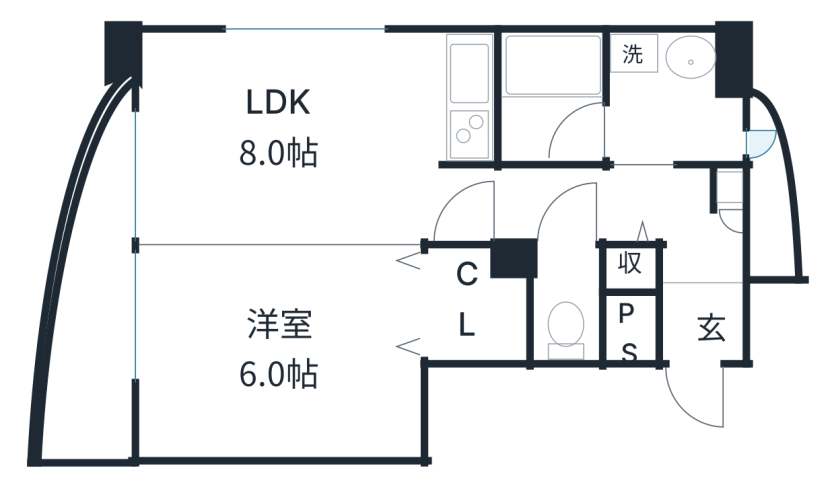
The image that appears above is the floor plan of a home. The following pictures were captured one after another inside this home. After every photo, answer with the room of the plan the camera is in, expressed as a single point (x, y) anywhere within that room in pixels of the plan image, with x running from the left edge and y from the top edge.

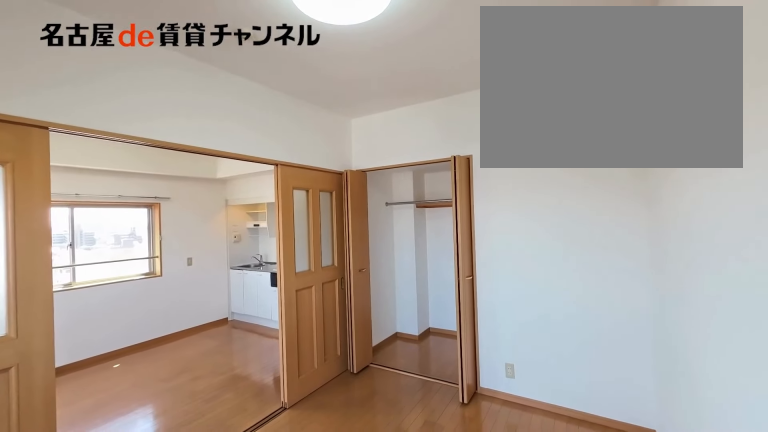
(278, 353)
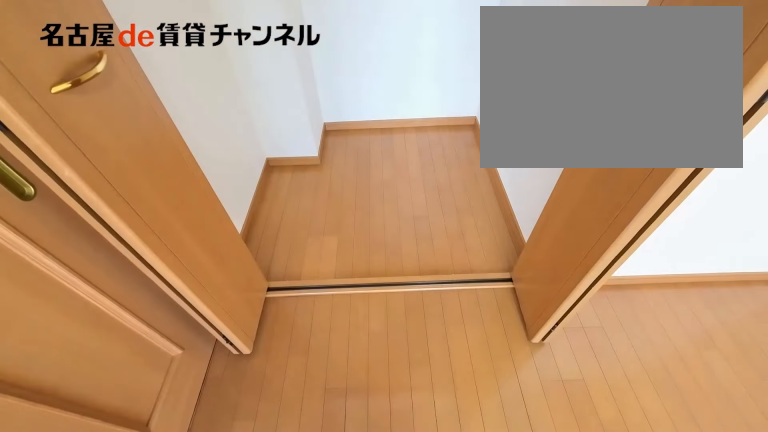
(476, 302)
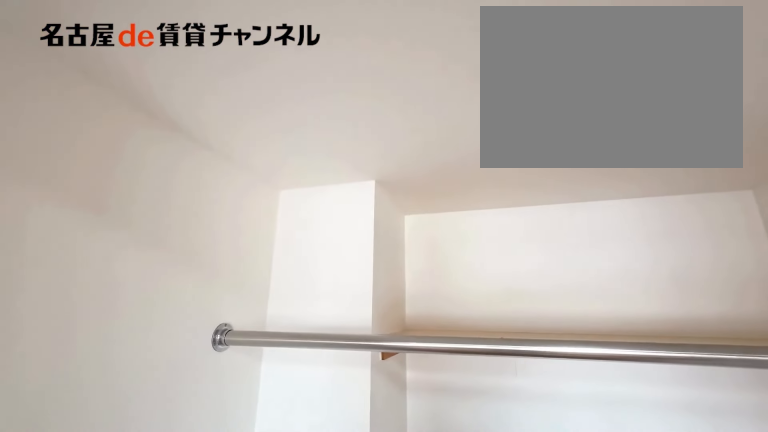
(476, 302)
